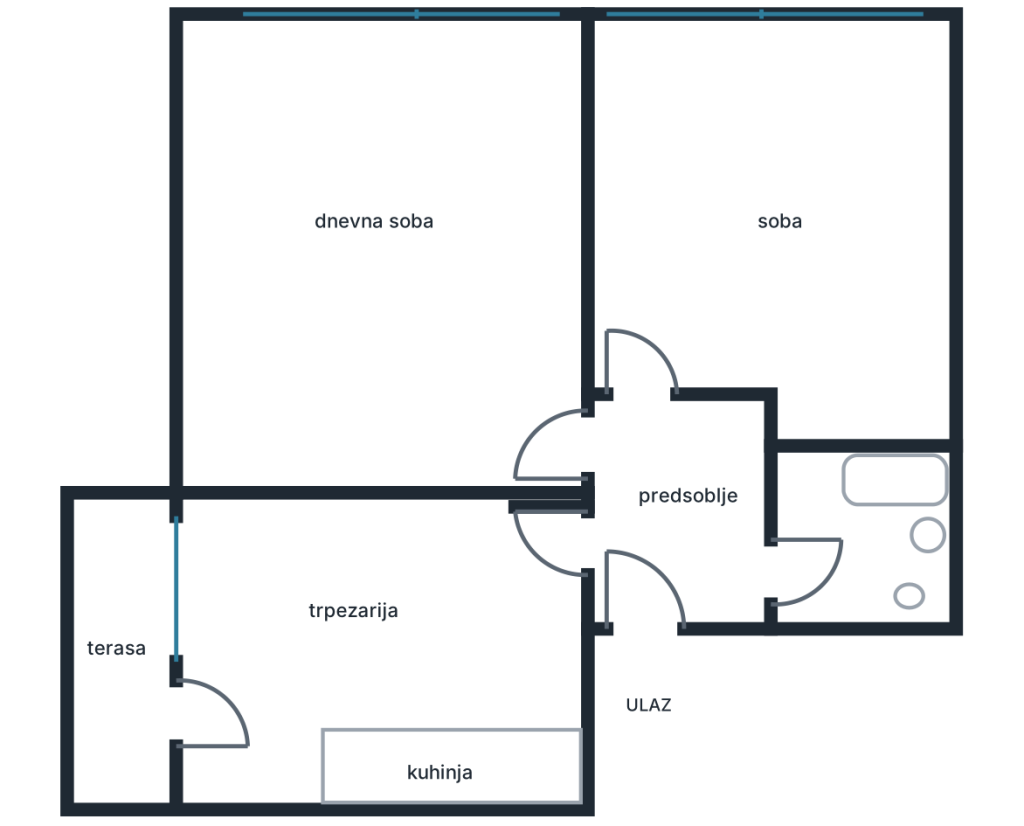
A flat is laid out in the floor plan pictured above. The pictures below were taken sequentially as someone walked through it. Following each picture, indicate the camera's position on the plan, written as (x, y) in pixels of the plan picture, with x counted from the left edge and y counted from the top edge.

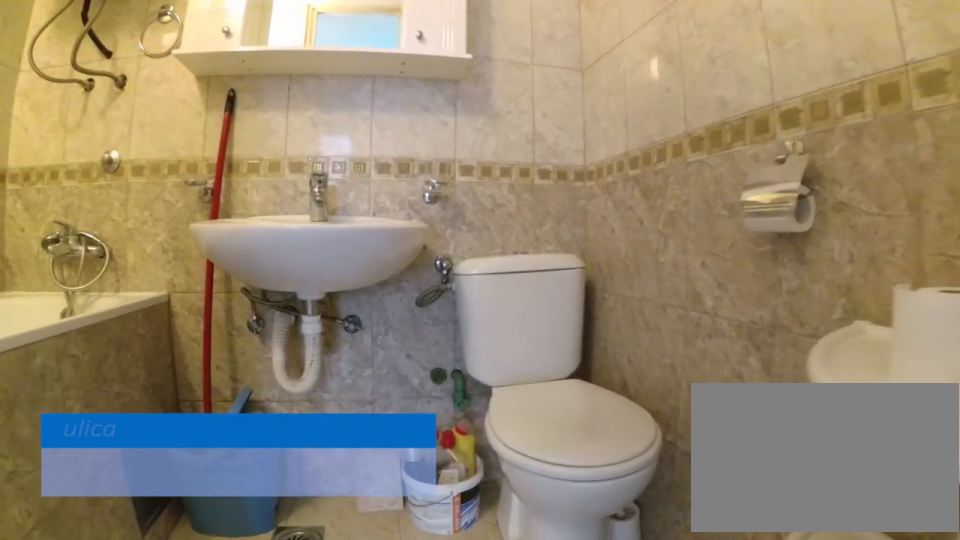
(794, 574)
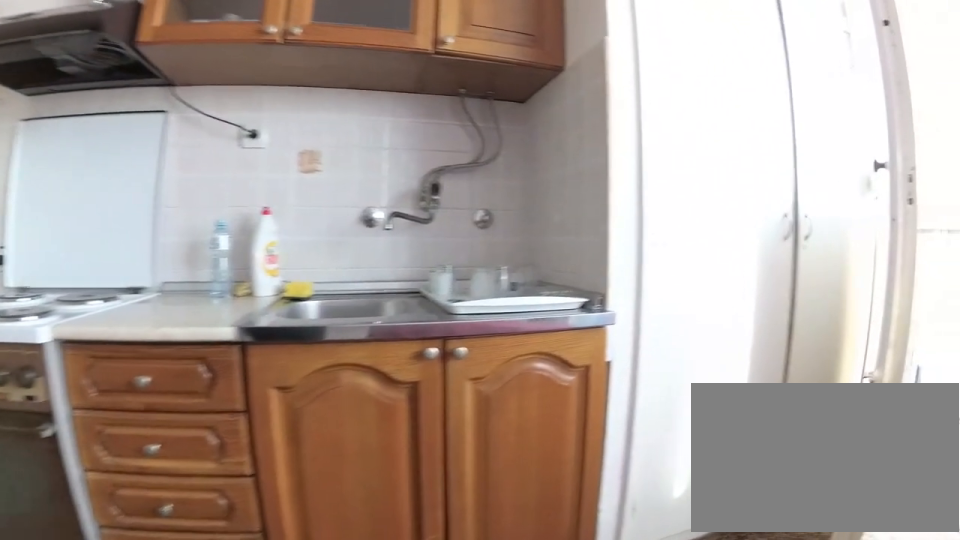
(398, 627)
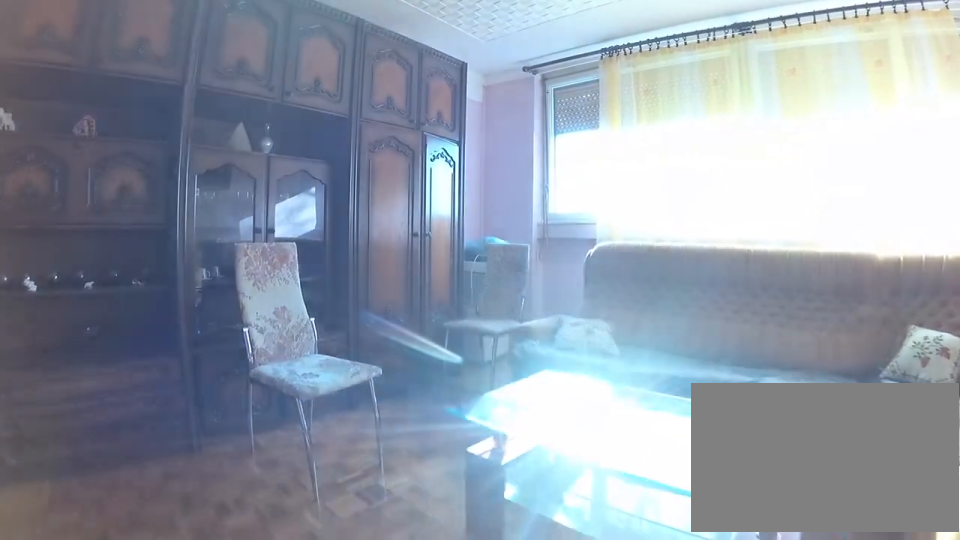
(464, 328)
